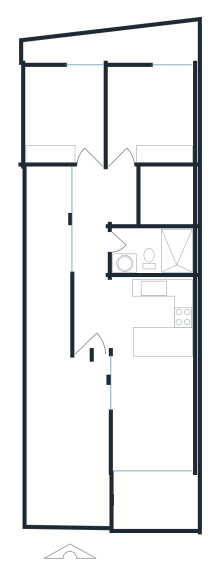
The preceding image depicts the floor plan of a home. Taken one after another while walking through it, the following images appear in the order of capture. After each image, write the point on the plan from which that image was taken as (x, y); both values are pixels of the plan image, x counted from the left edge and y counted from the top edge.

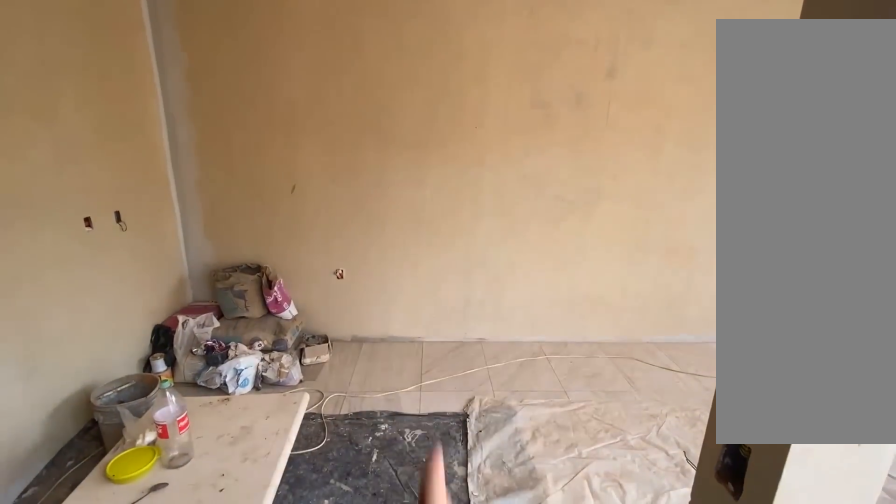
(109, 317)
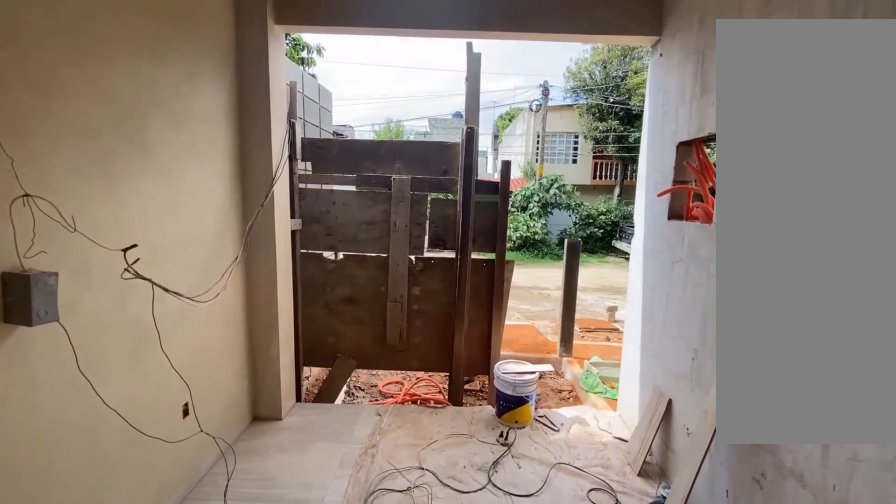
(148, 382)
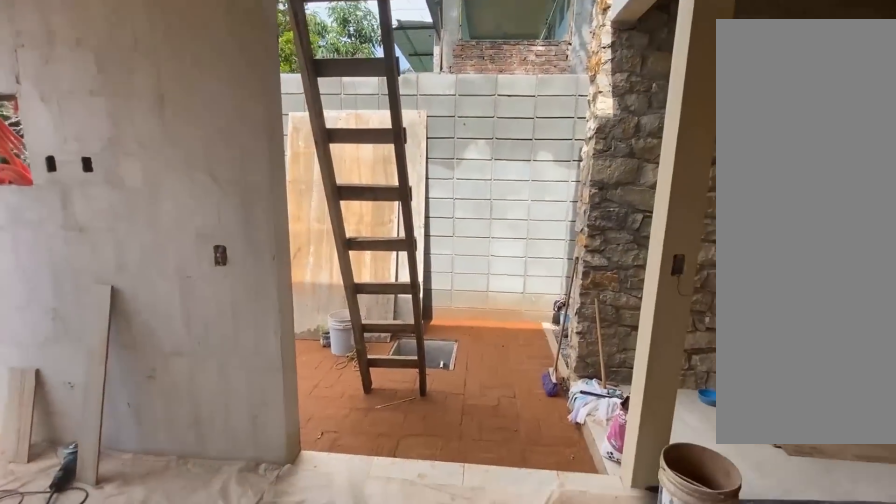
(148, 416)
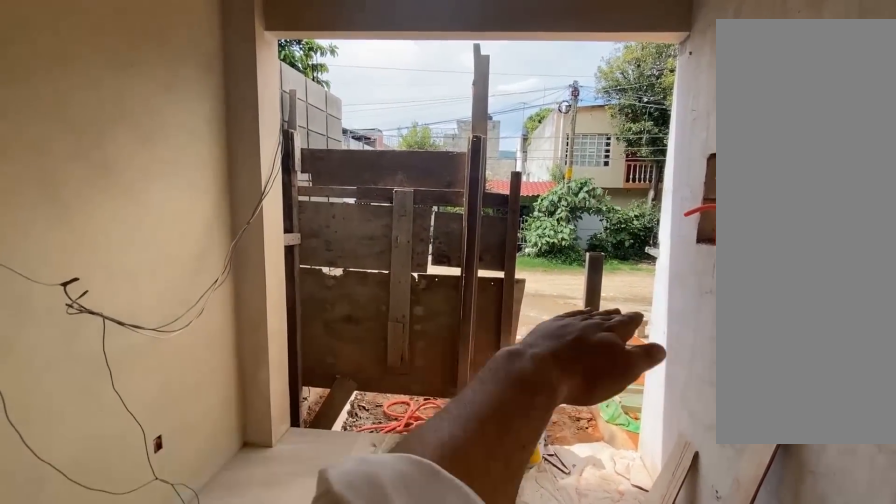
(148, 416)
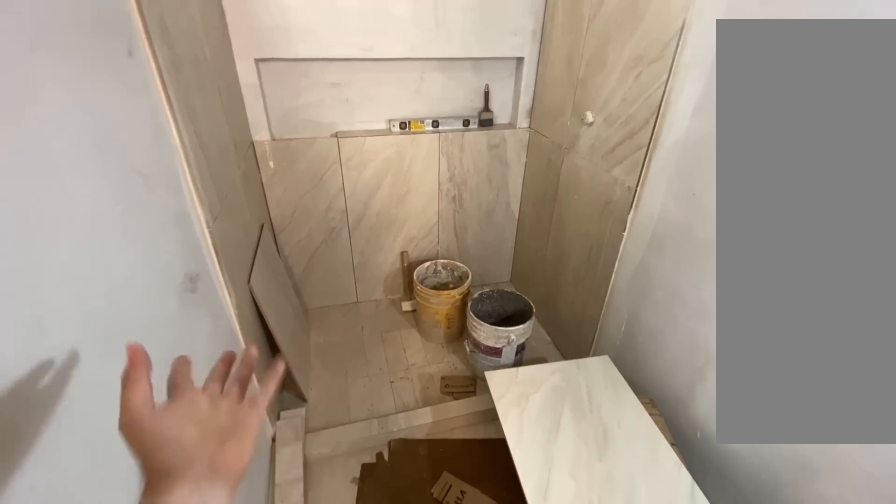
(94, 243)
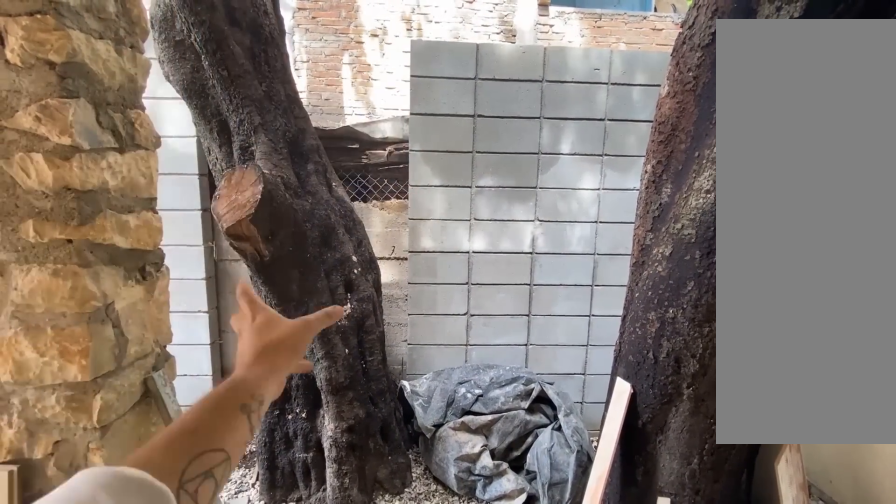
(94, 243)
